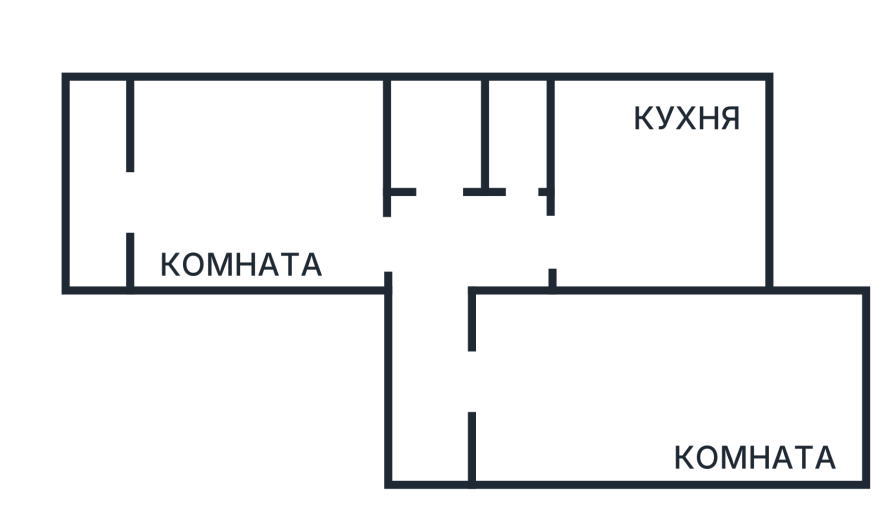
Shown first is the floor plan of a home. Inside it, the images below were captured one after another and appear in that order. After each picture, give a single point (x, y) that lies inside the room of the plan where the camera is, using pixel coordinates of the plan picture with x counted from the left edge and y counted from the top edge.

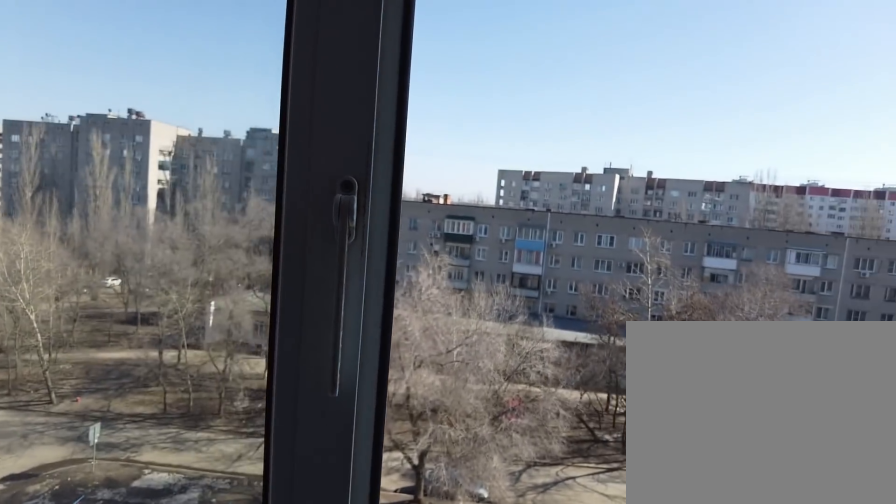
(585, 421)
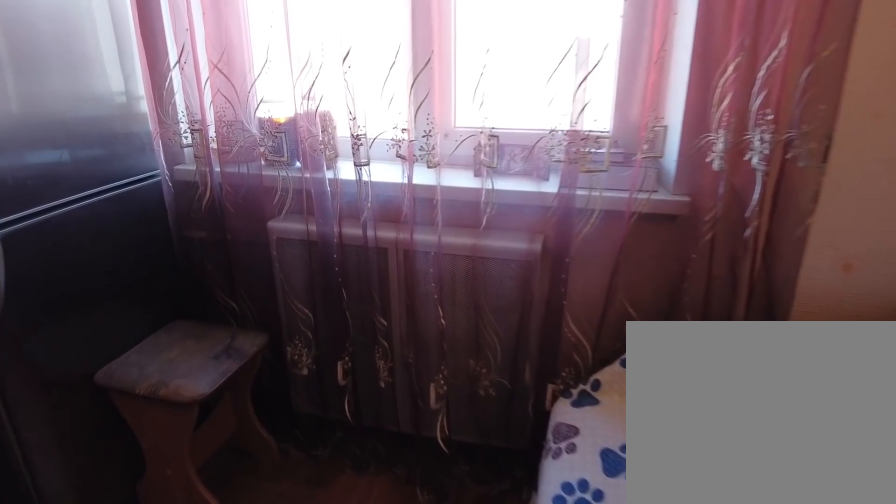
(603, 246)
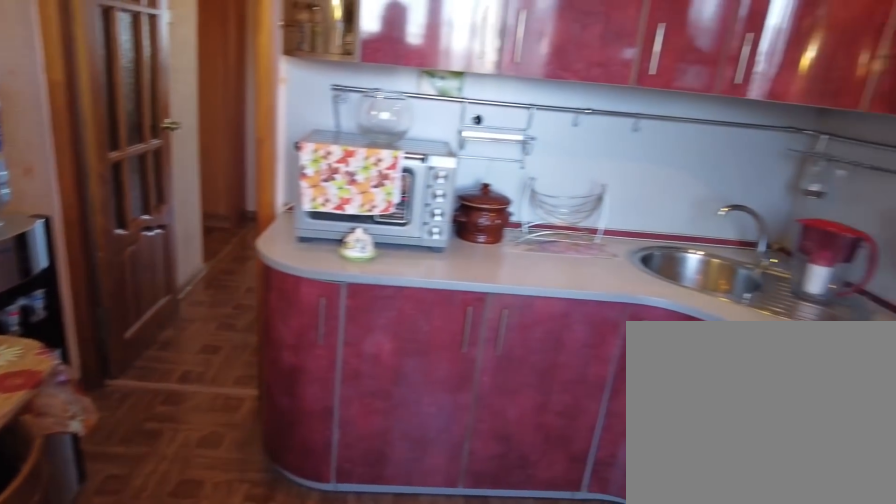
(603, 246)
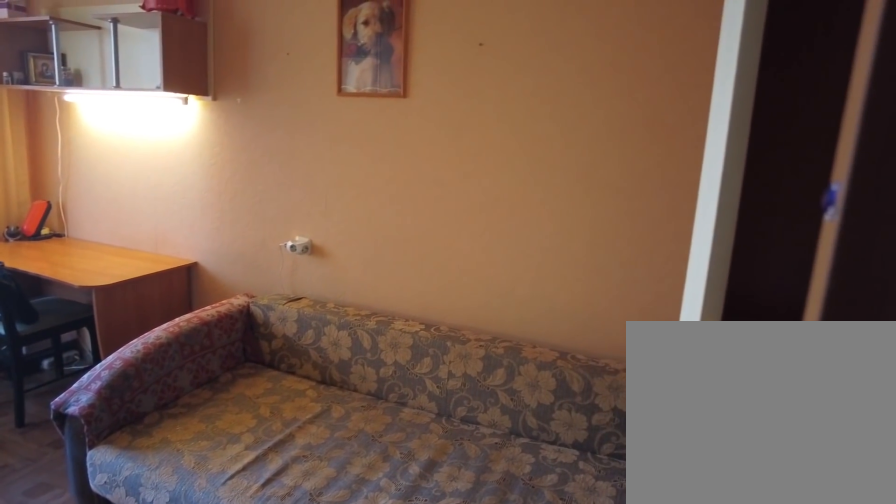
(285, 214)
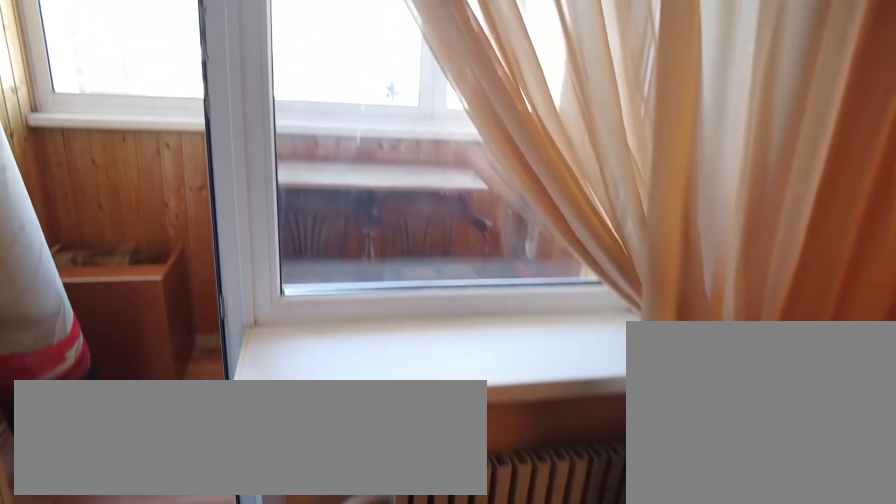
(154, 199)
